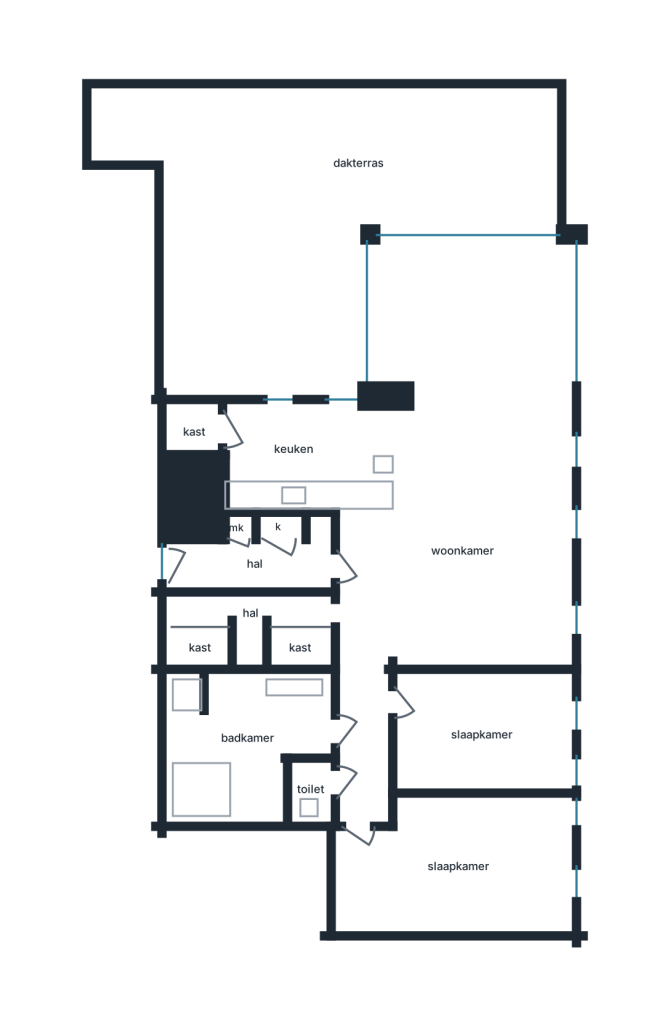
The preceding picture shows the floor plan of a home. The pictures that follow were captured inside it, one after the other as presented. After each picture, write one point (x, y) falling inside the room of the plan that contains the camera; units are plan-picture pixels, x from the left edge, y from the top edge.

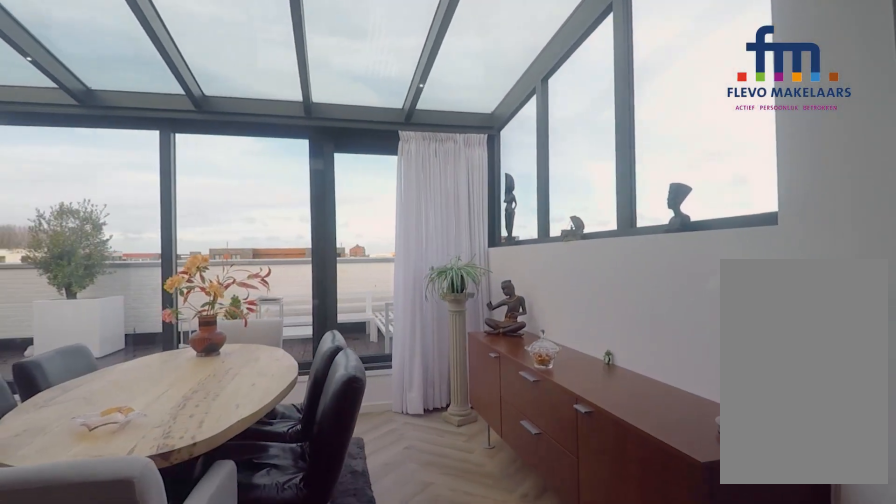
(458, 473)
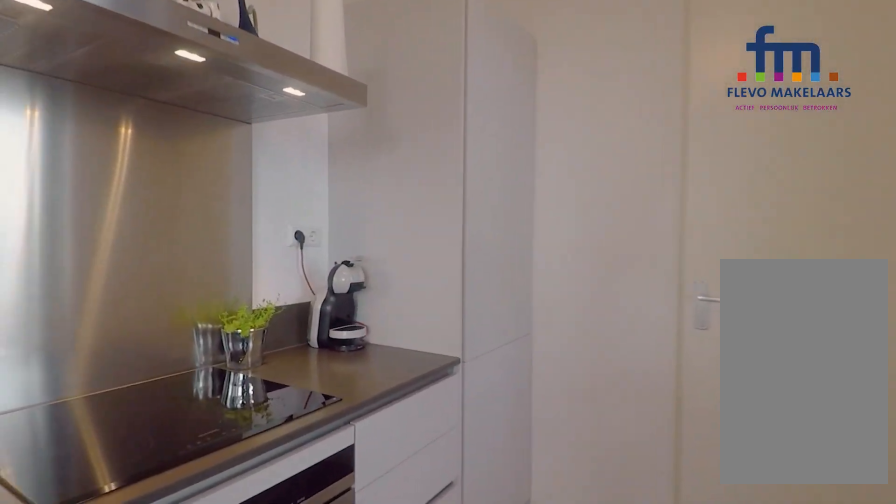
(316, 458)
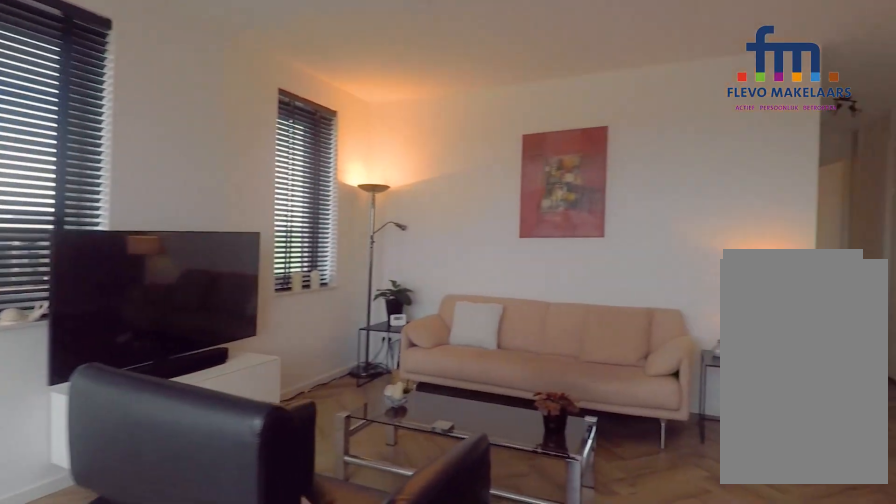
(463, 483)
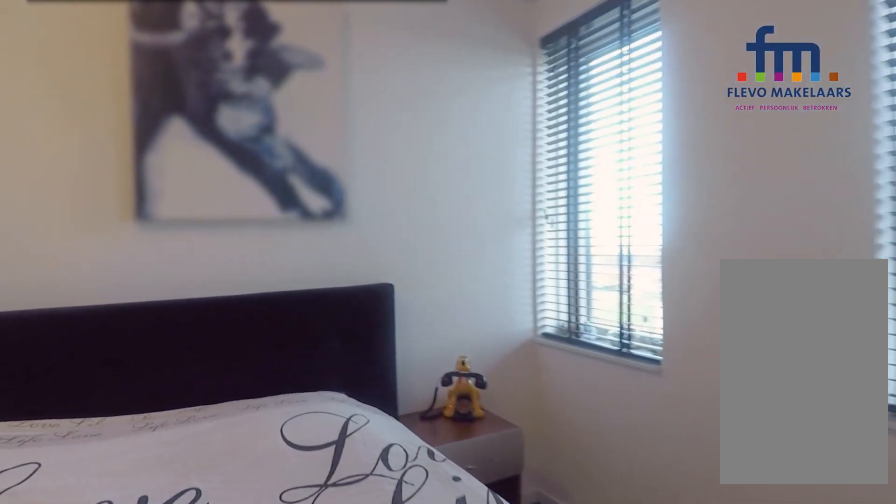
(459, 864)
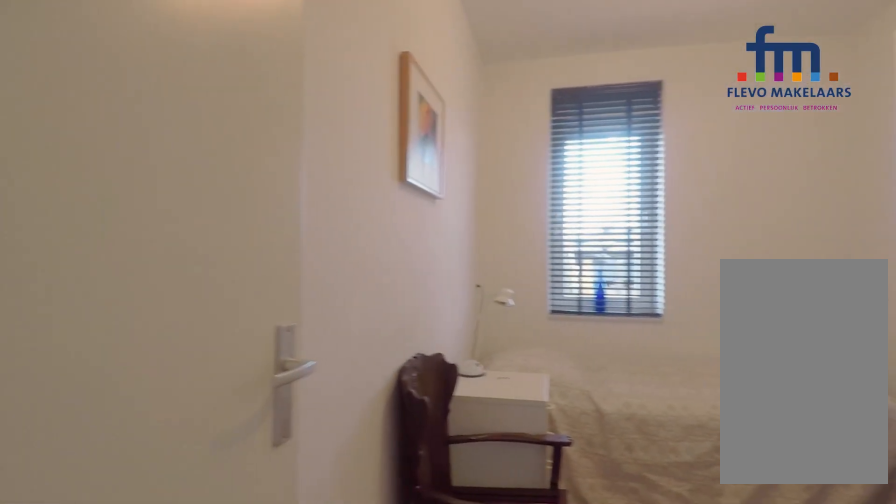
(482, 733)
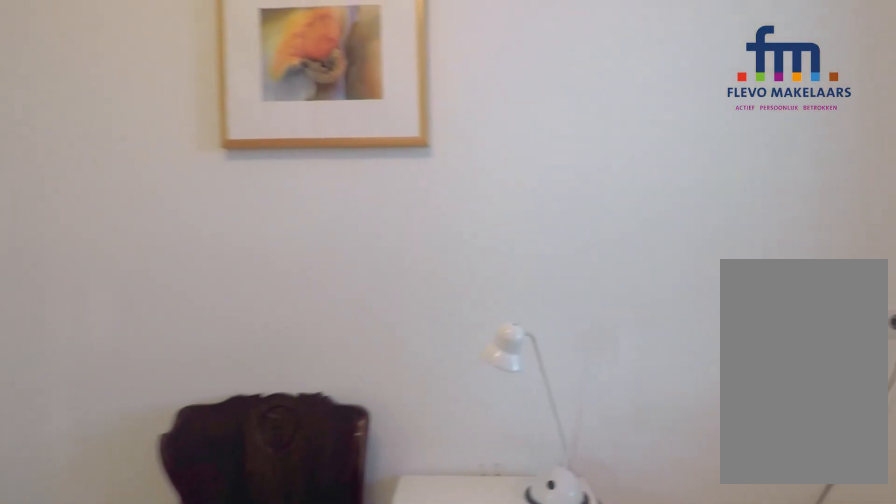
(482, 733)
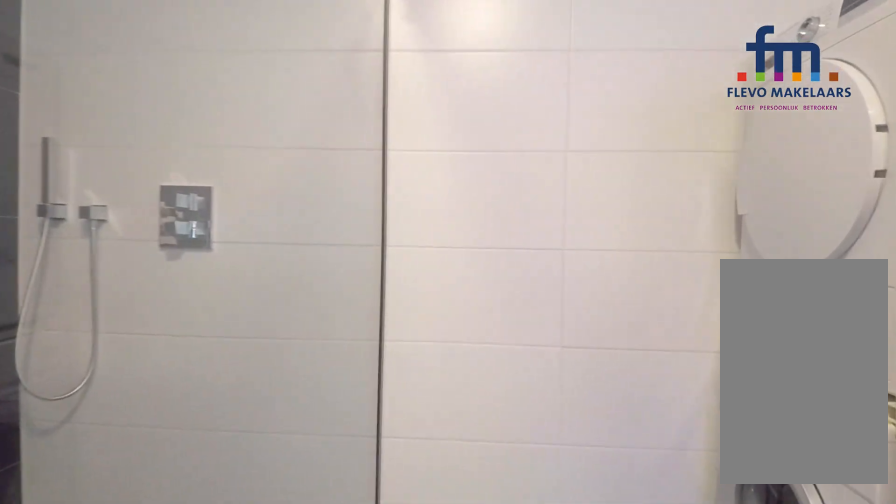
(242, 742)
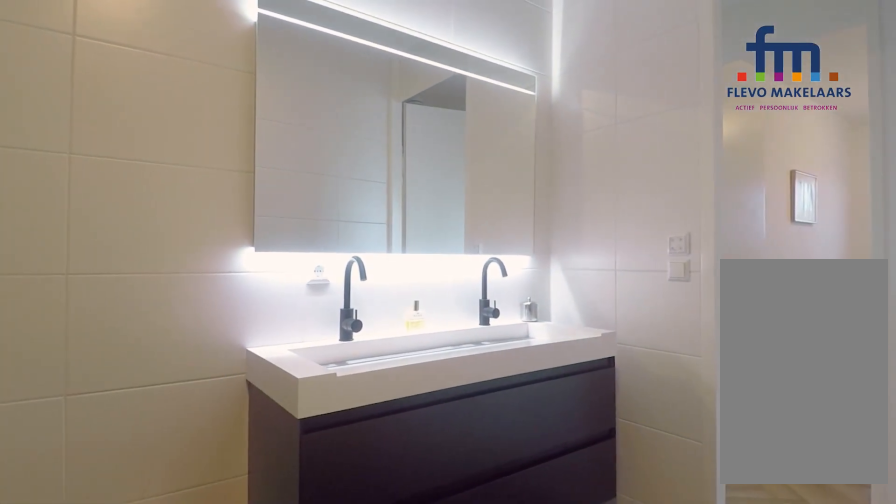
(242, 742)
